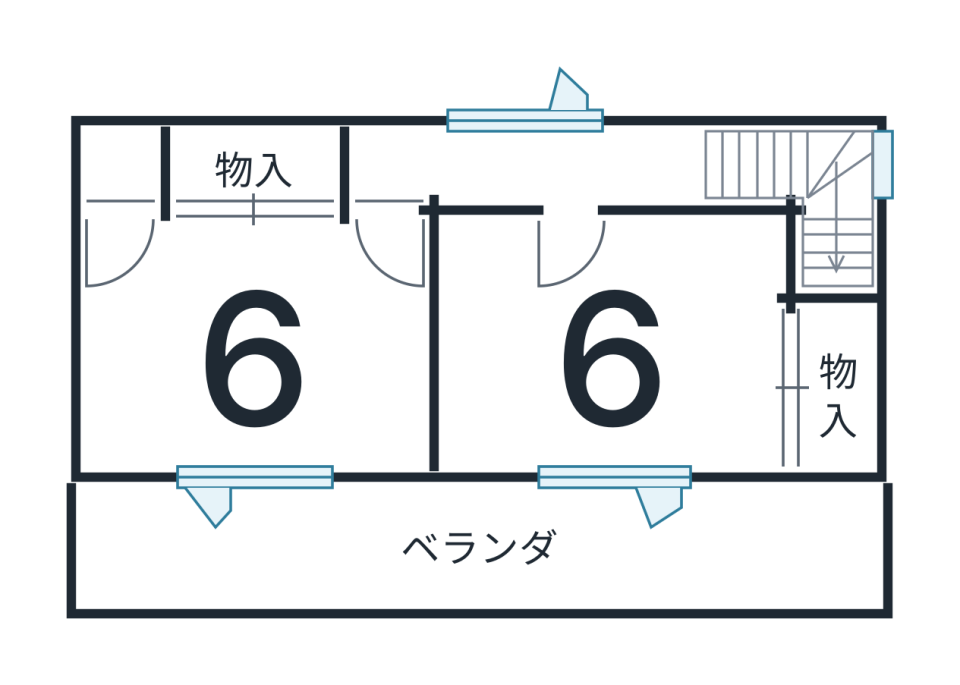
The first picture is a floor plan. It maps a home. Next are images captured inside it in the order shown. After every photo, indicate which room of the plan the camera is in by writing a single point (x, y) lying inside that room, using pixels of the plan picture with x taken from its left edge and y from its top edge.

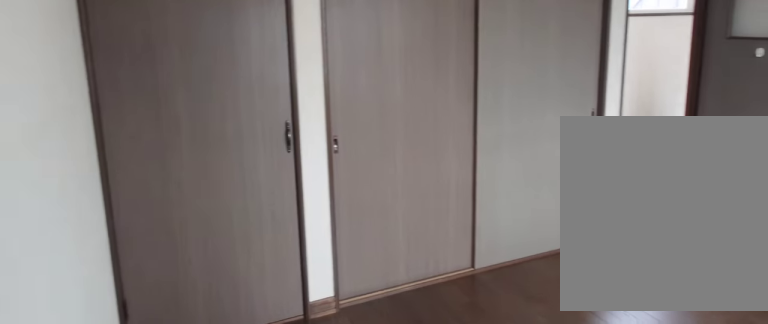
(258, 344)
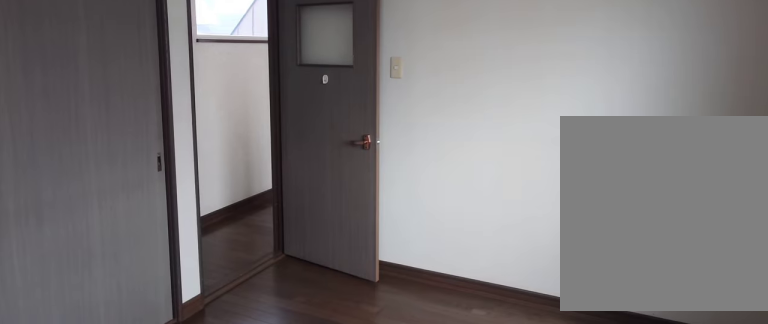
(258, 344)
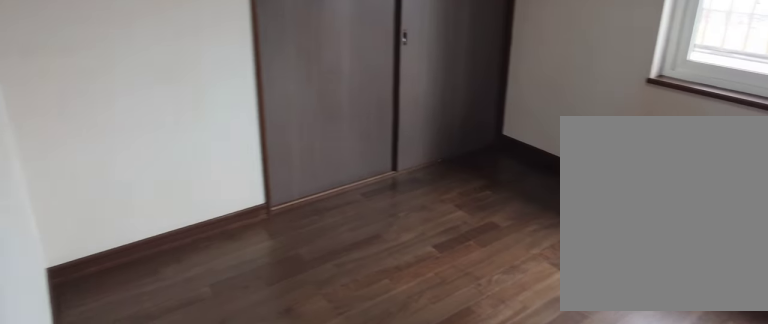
(611, 355)
